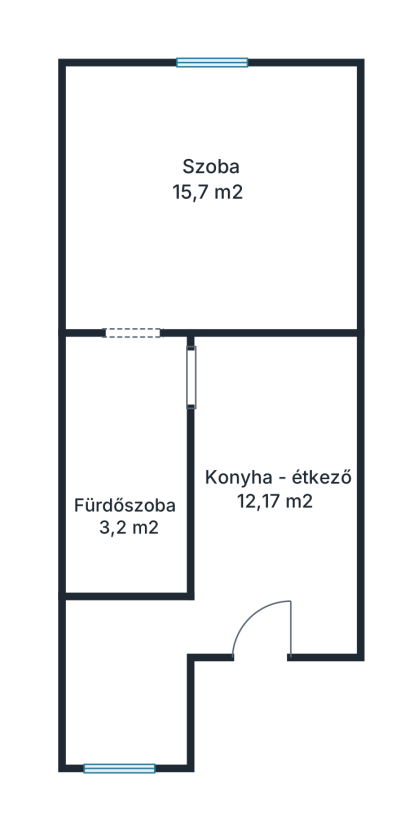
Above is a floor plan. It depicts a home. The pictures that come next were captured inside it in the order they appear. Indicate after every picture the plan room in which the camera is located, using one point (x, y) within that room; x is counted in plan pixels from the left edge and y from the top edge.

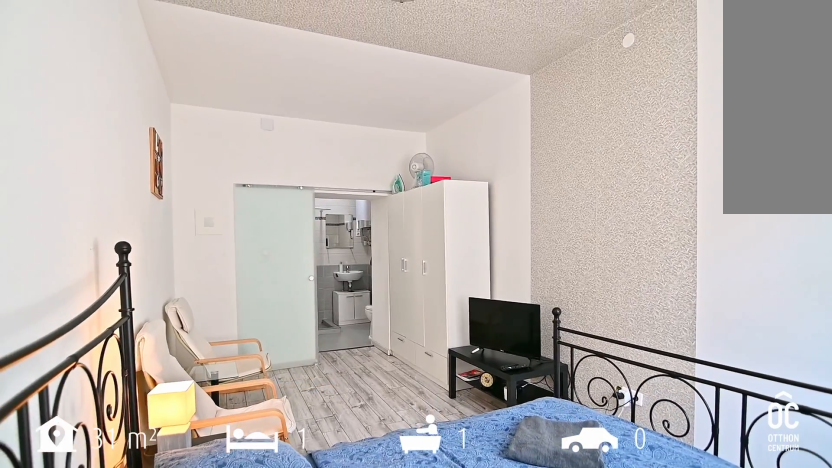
(212, 195)
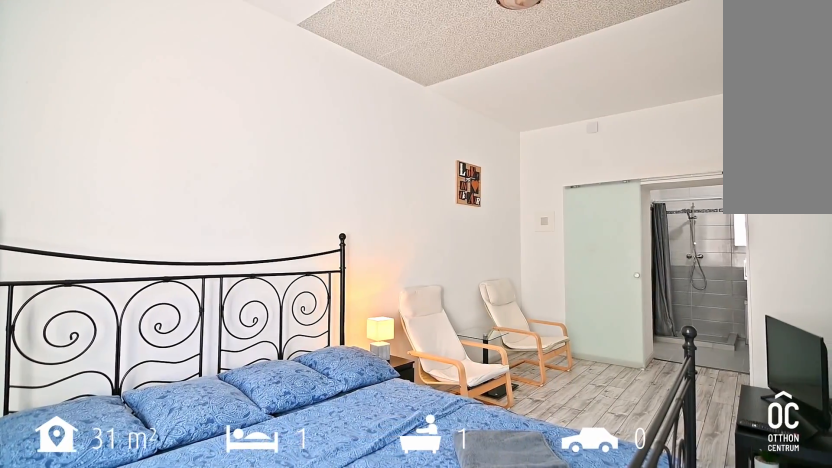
(212, 195)
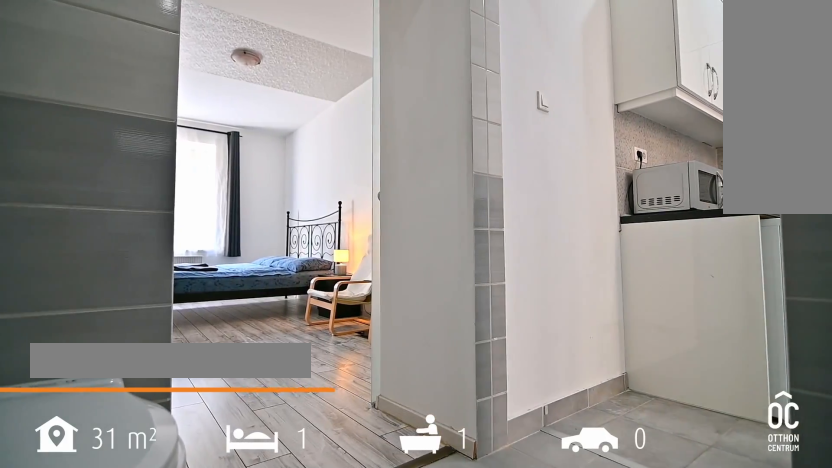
(122, 459)
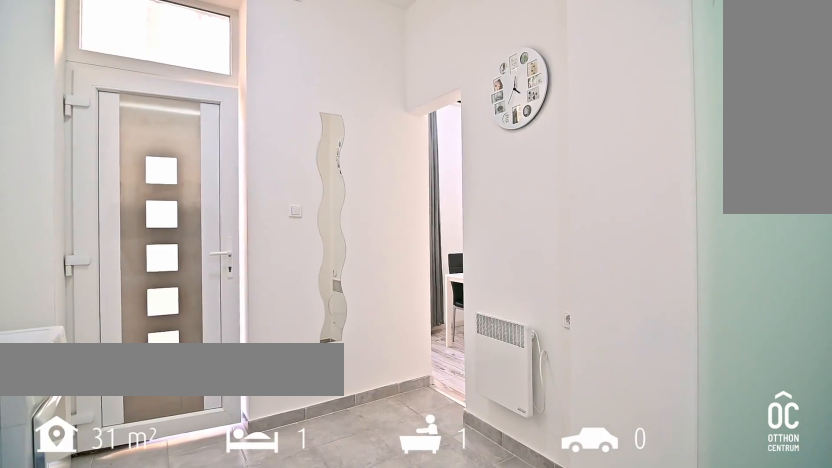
(273, 503)
